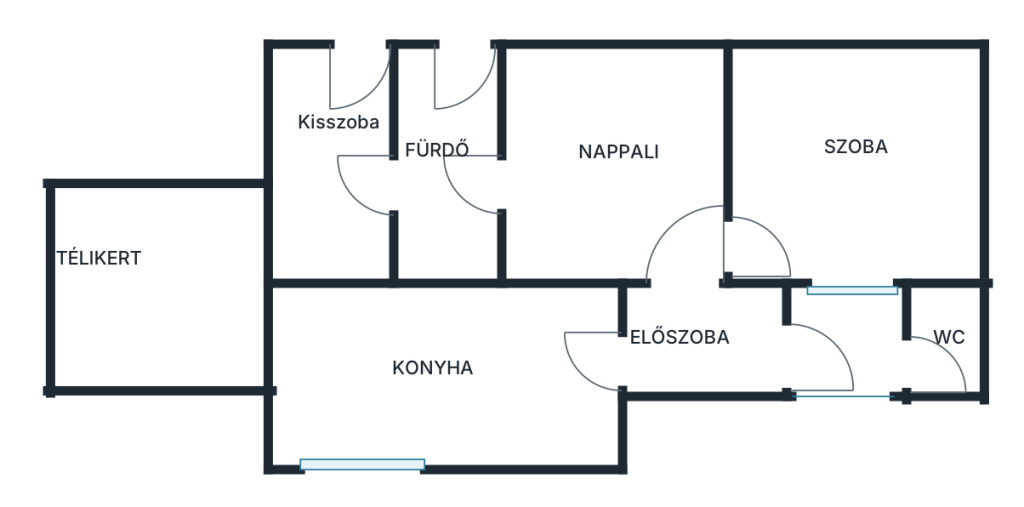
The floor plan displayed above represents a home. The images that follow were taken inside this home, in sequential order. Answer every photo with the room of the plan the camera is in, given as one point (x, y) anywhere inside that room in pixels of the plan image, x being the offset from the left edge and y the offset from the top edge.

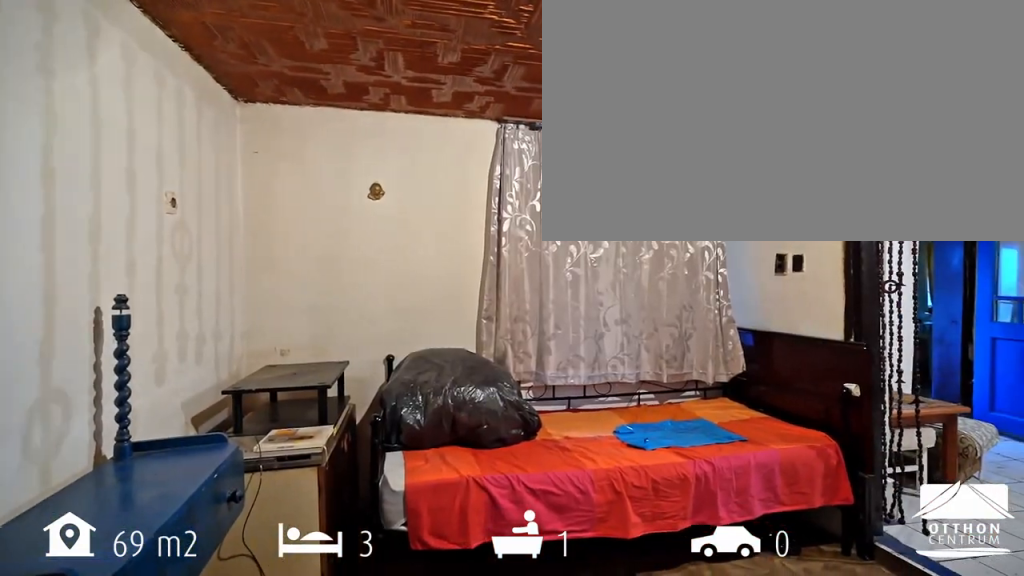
(861, 168)
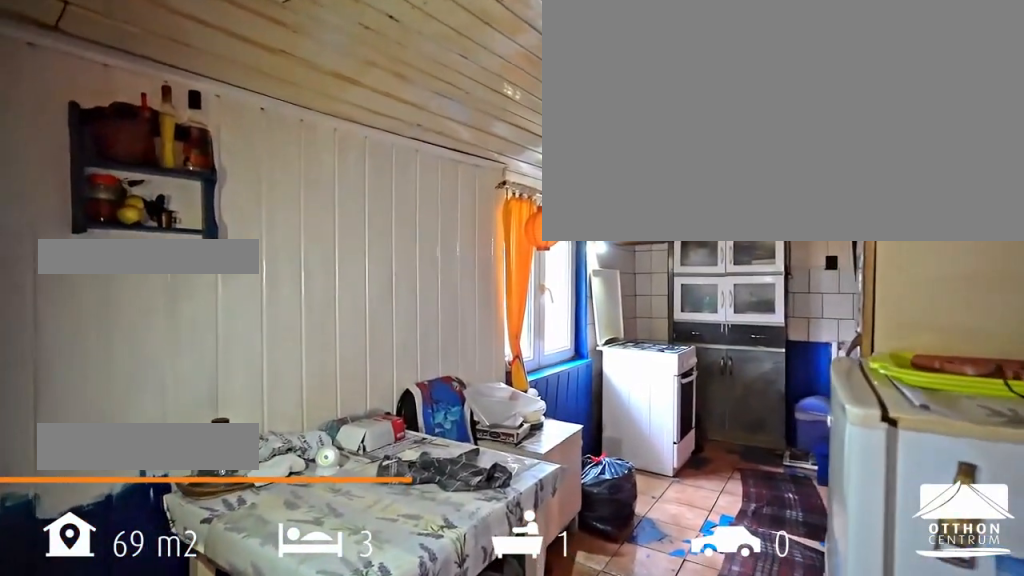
(449, 383)
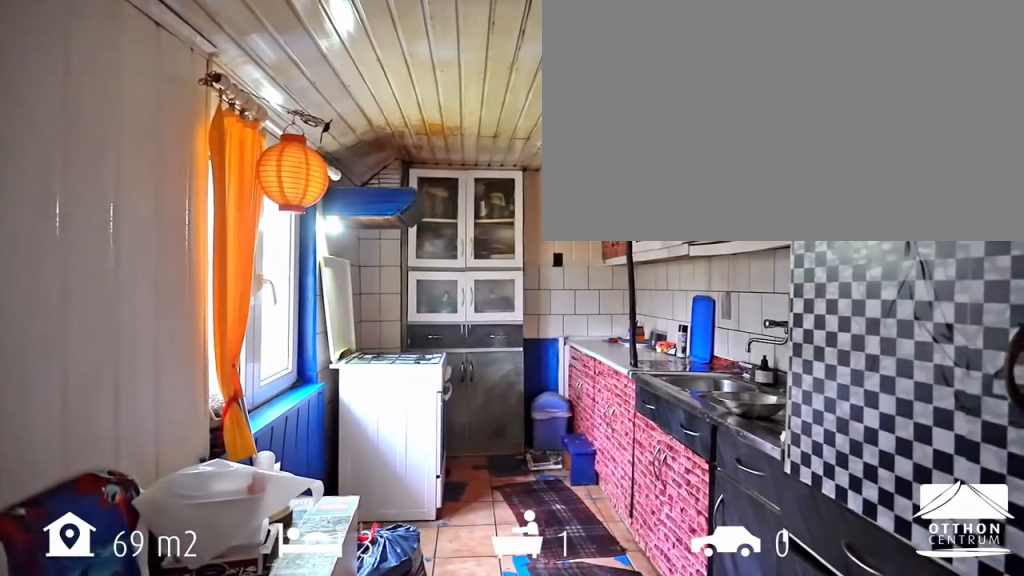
(449, 382)
